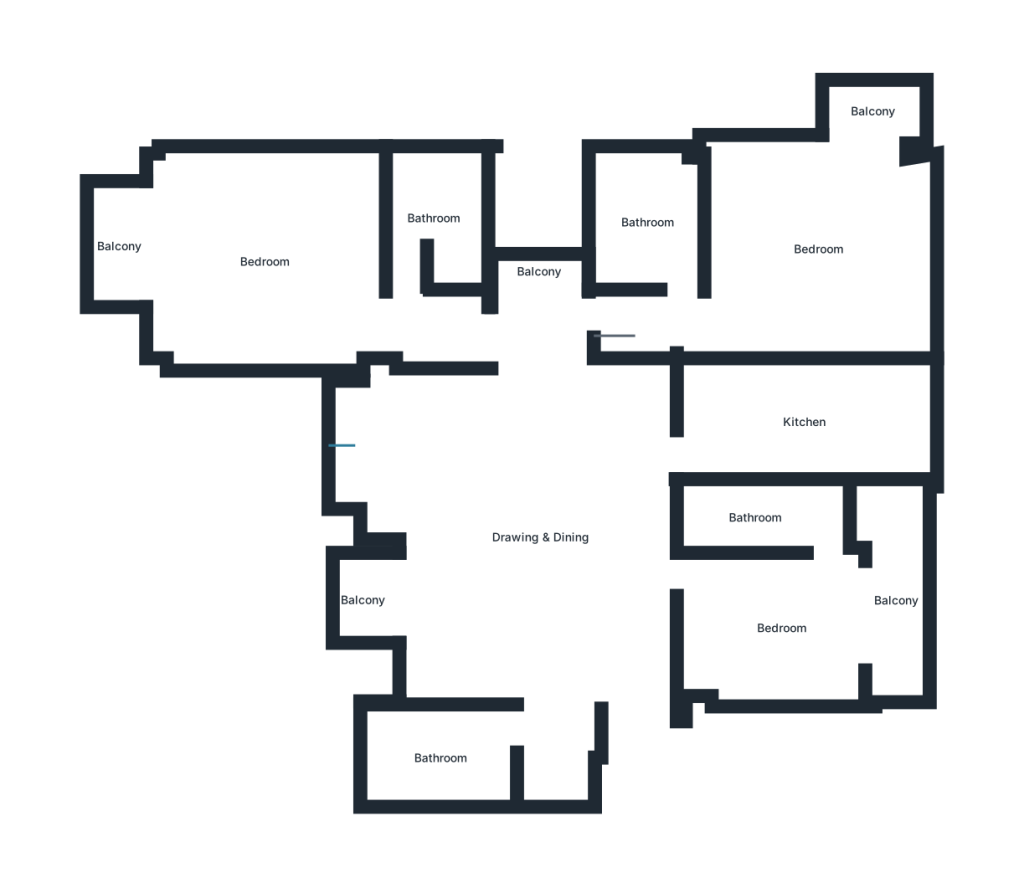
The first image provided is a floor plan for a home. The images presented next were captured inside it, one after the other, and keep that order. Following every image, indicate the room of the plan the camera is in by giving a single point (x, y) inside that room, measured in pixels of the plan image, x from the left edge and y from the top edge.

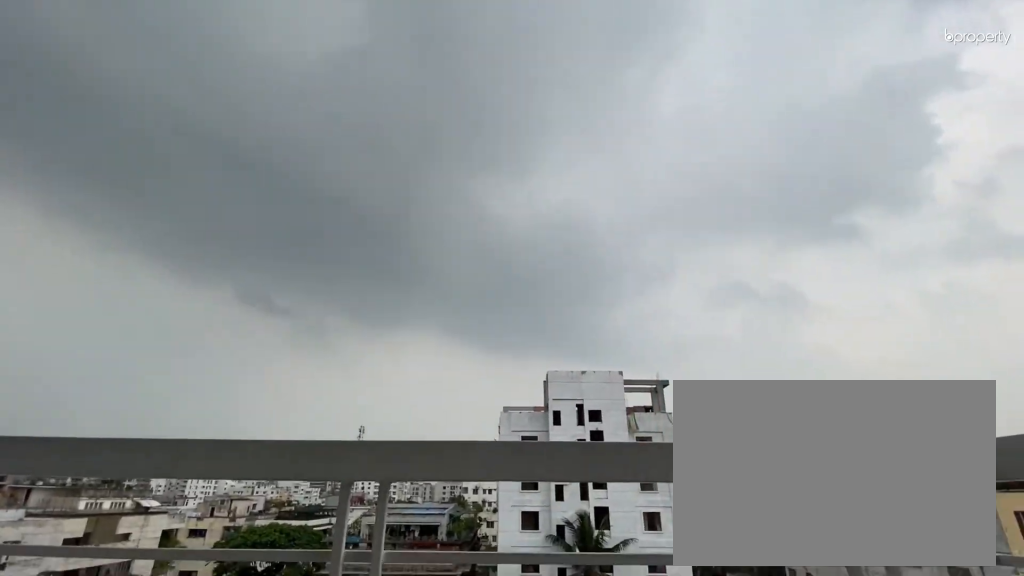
(868, 119)
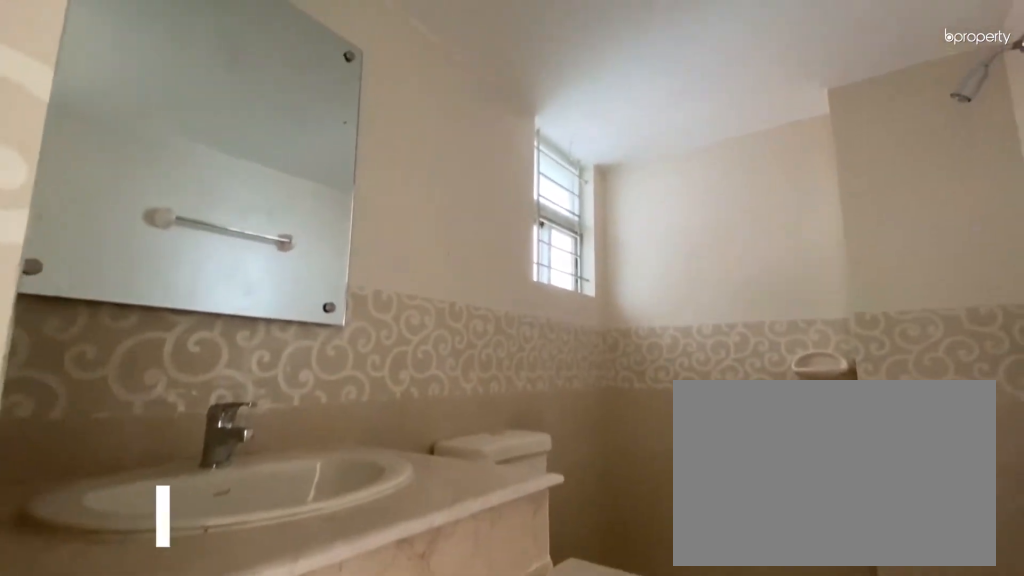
(649, 223)
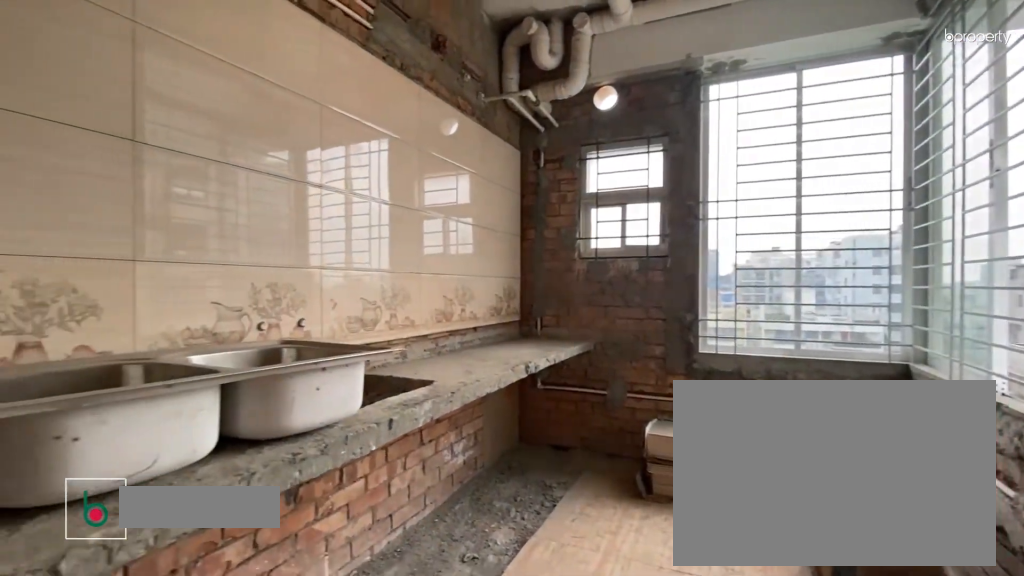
(804, 424)
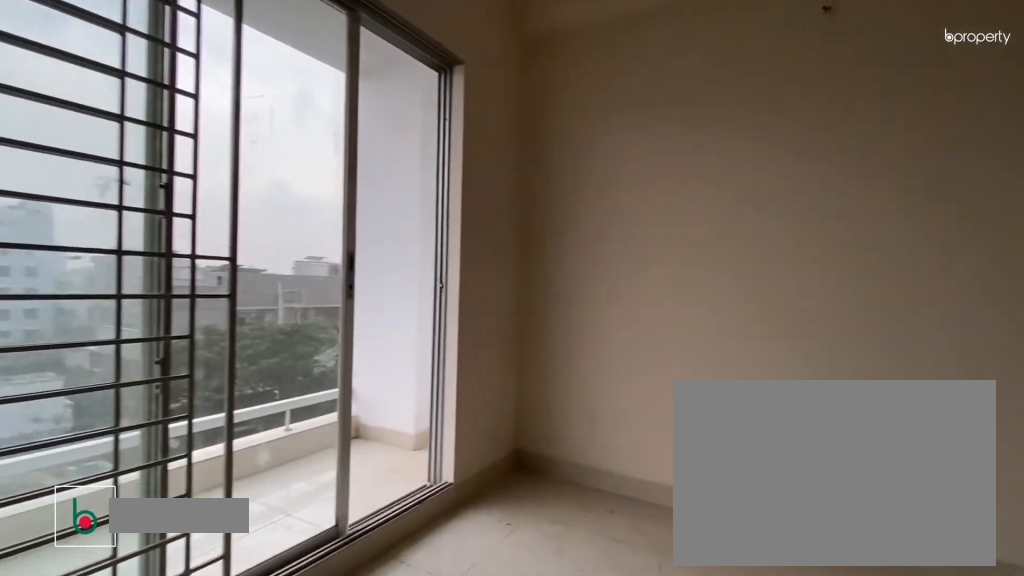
(783, 629)
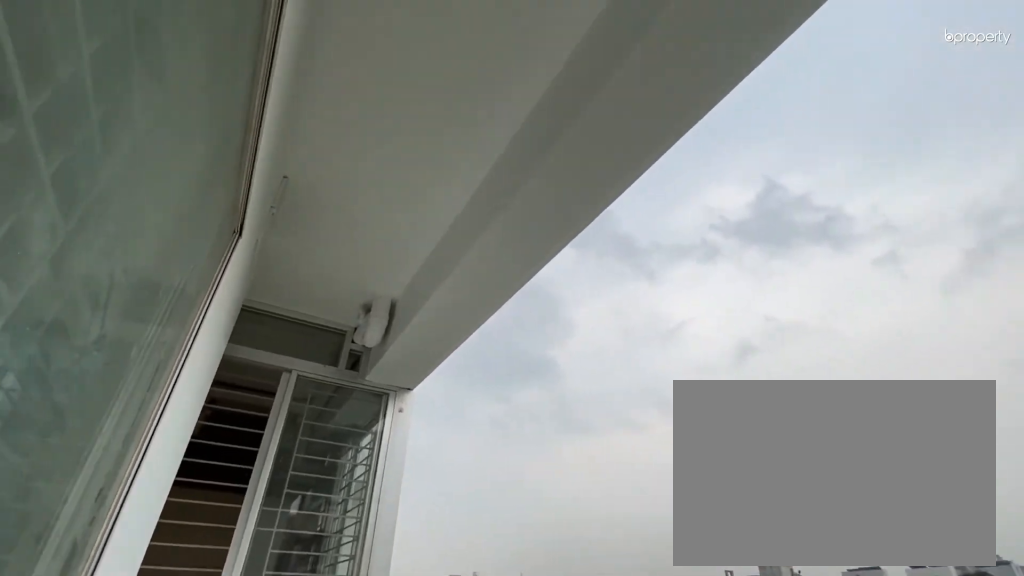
(899, 604)
